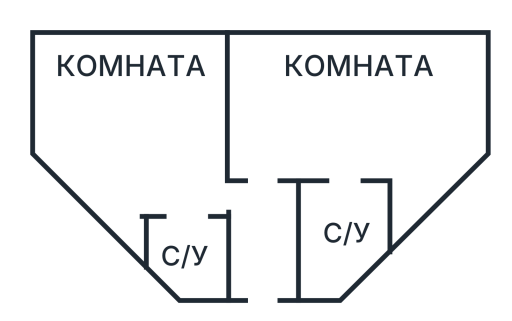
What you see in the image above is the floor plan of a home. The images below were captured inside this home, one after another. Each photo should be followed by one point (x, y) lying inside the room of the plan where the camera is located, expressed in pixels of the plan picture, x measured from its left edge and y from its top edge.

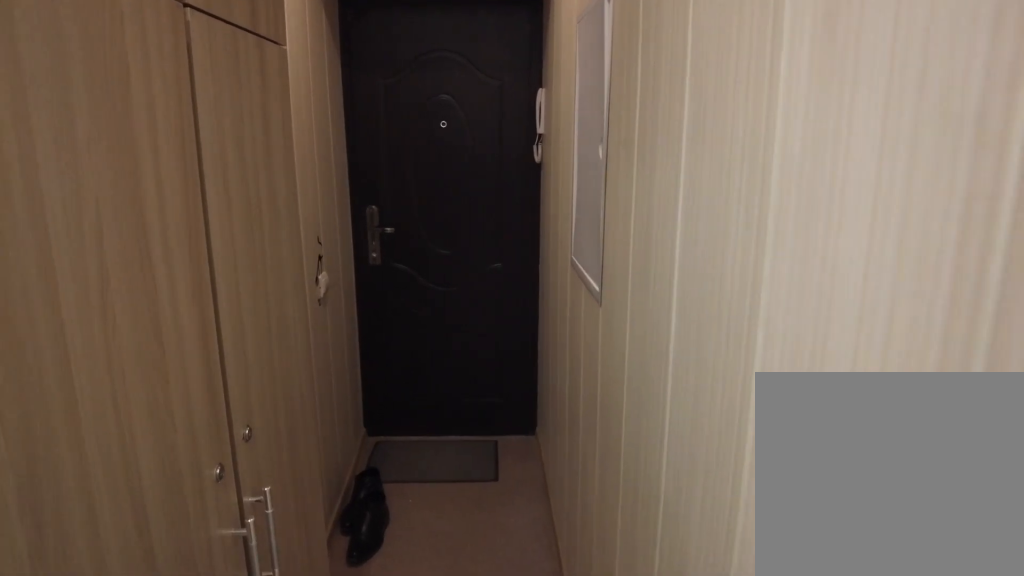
(268, 253)
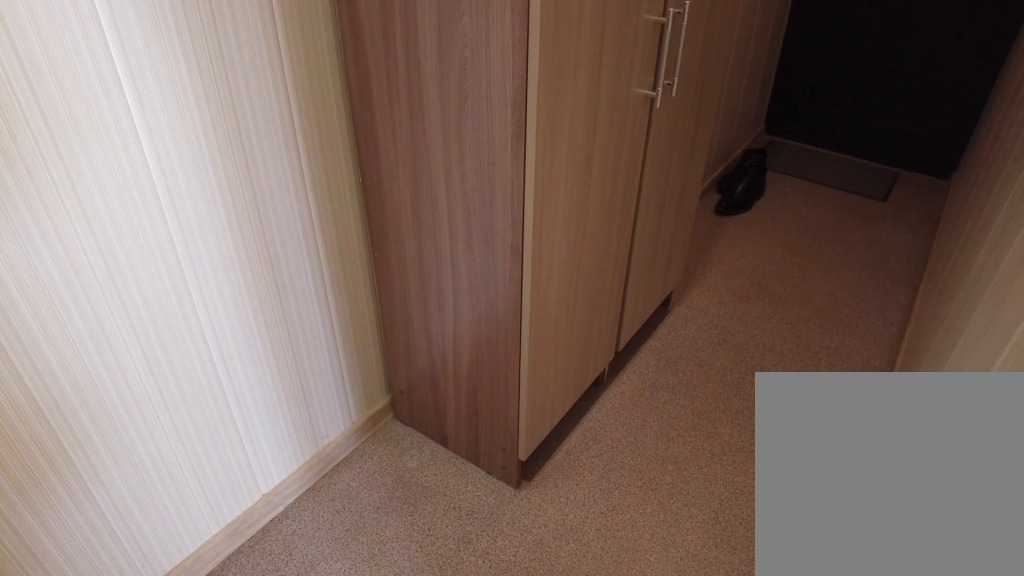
(268, 253)
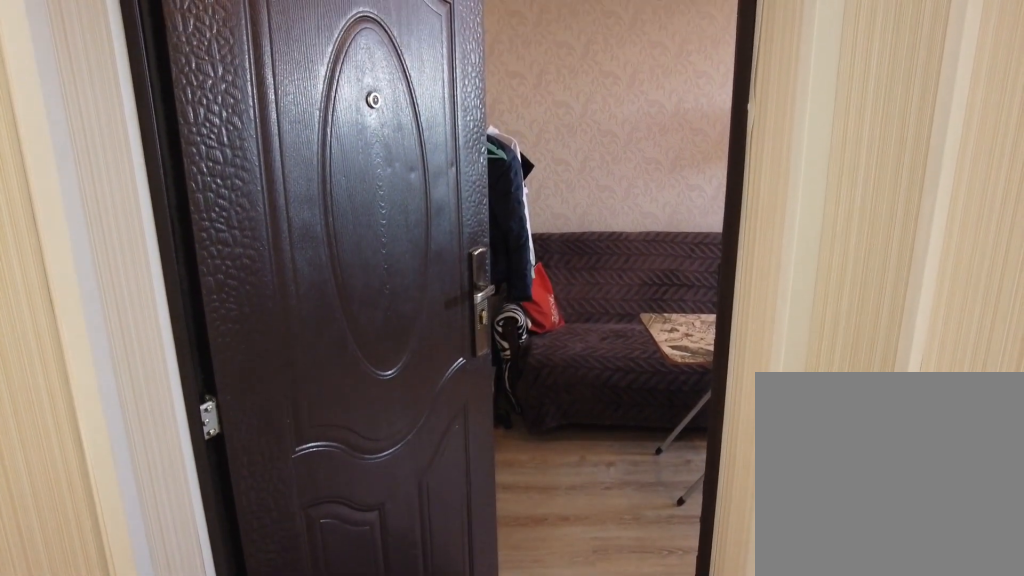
(268, 253)
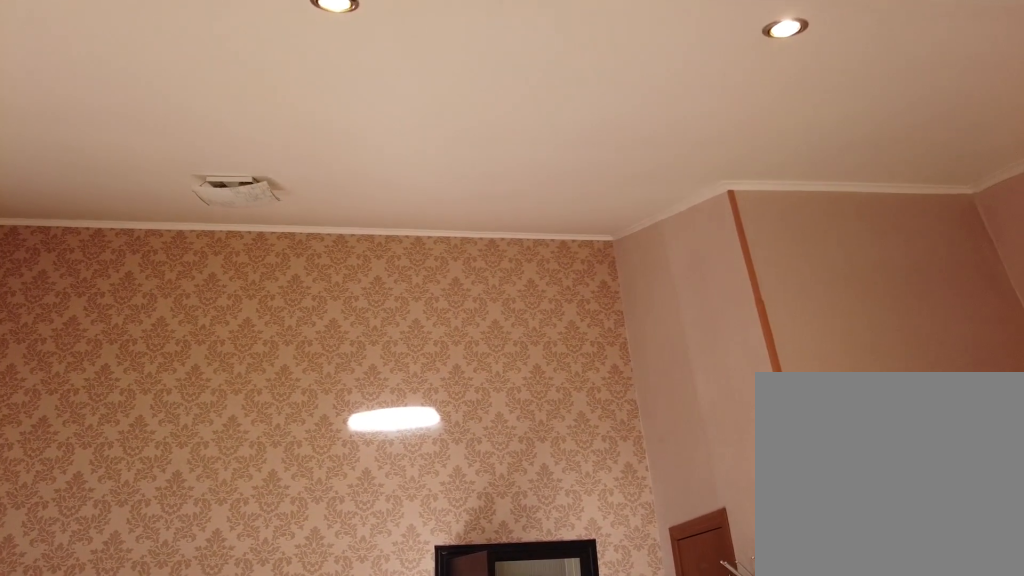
(167, 171)
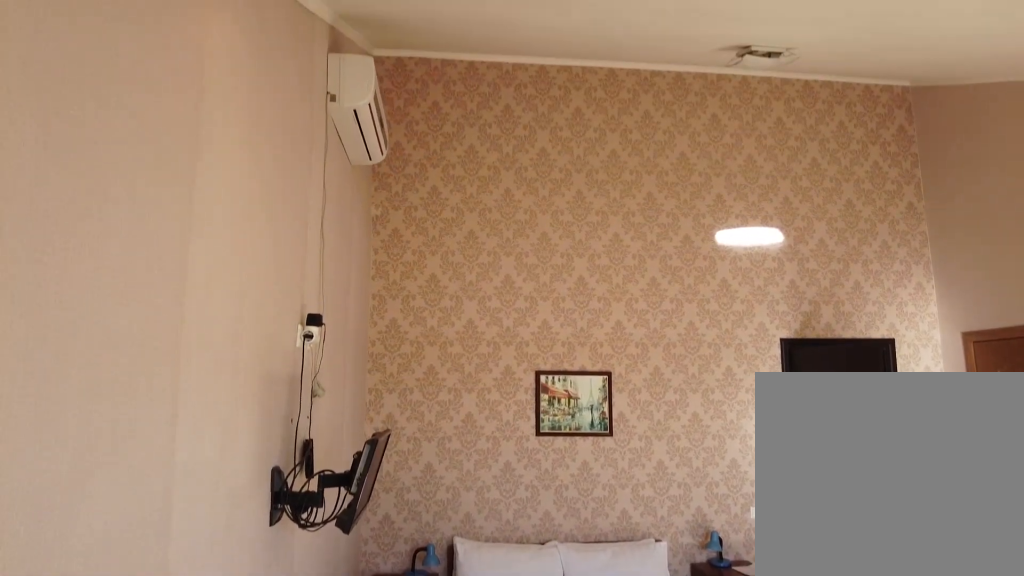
(189, 83)
